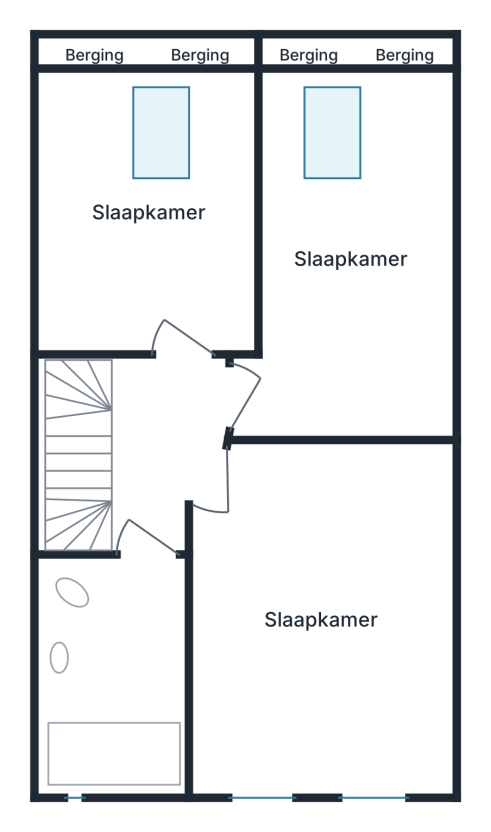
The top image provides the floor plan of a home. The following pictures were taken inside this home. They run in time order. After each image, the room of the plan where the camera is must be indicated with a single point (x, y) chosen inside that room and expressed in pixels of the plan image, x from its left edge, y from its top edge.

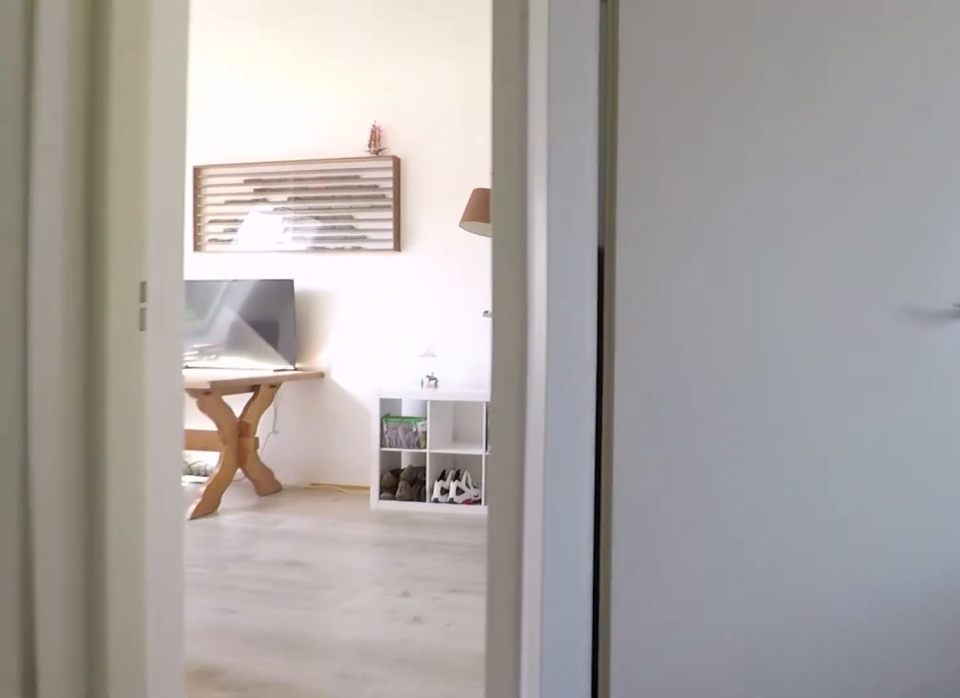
(144, 477)
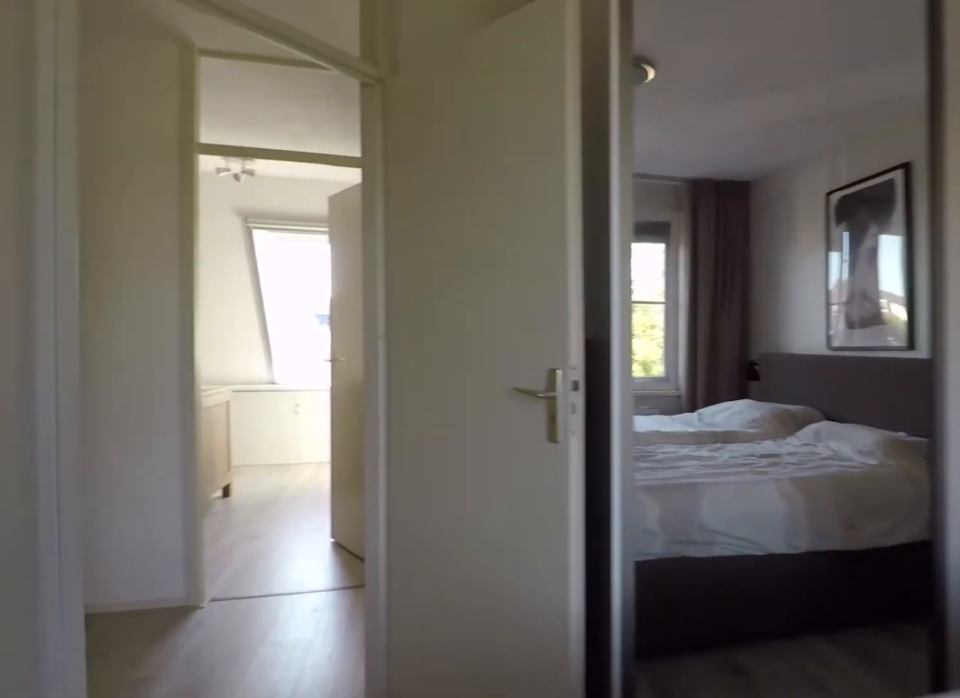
(324, 704)
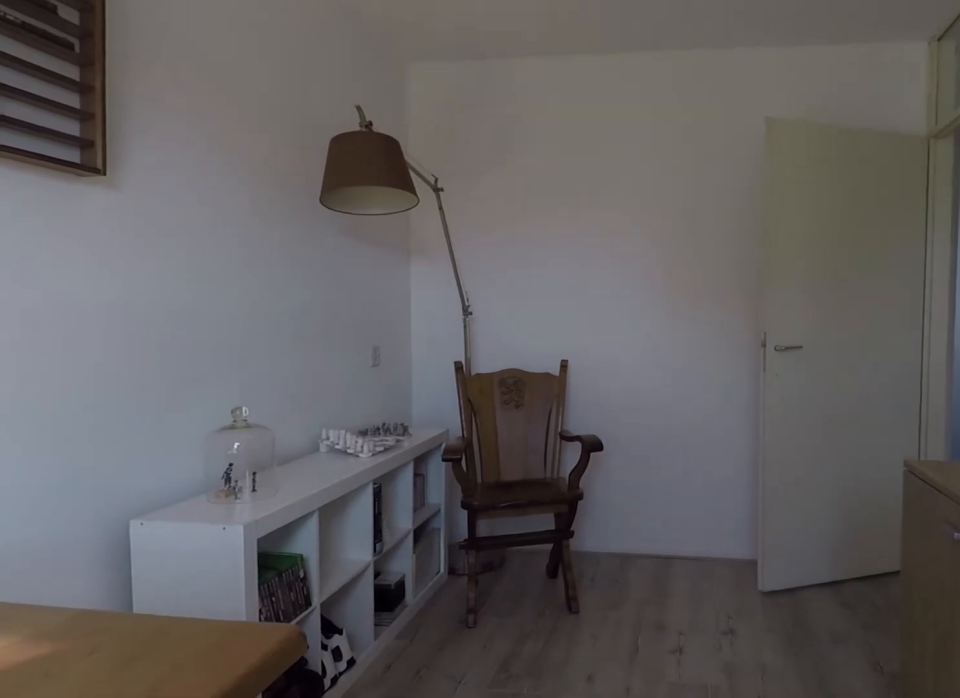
(443, 264)
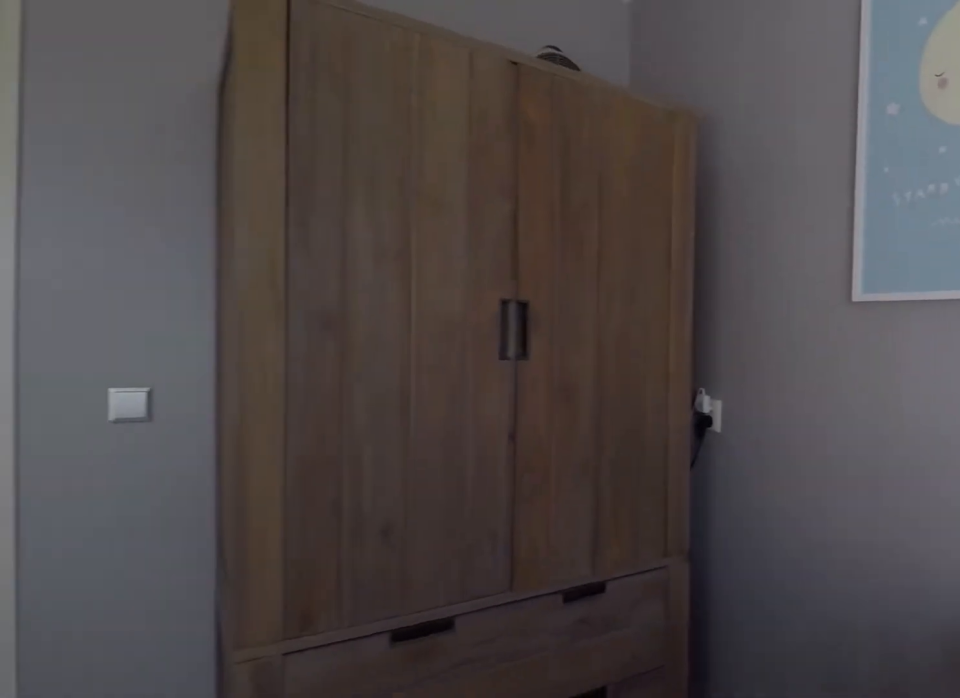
(150, 122)
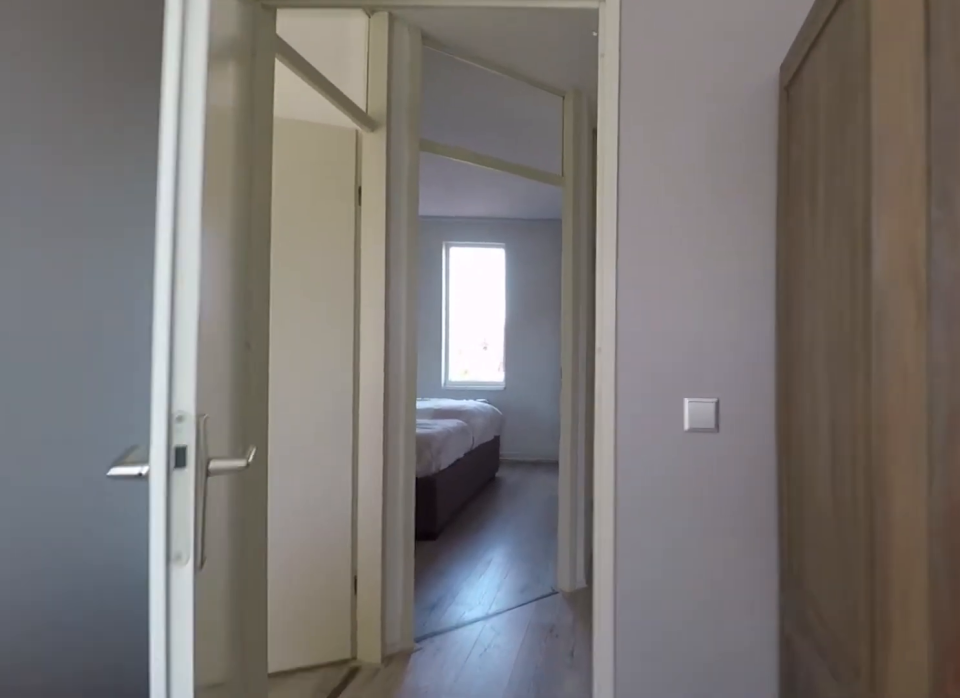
(150, 122)
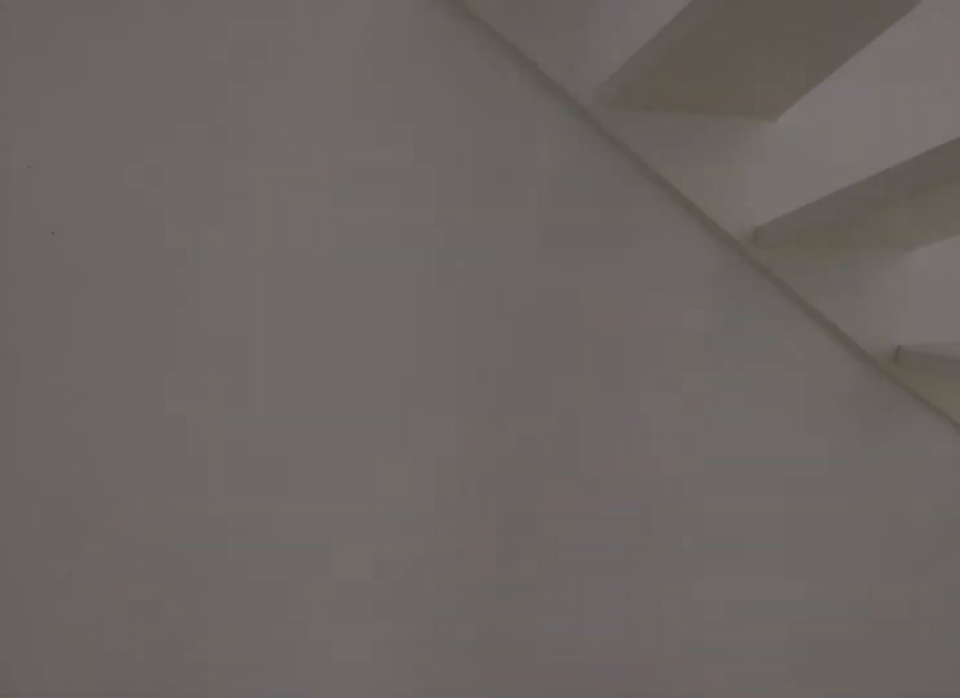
(143, 477)
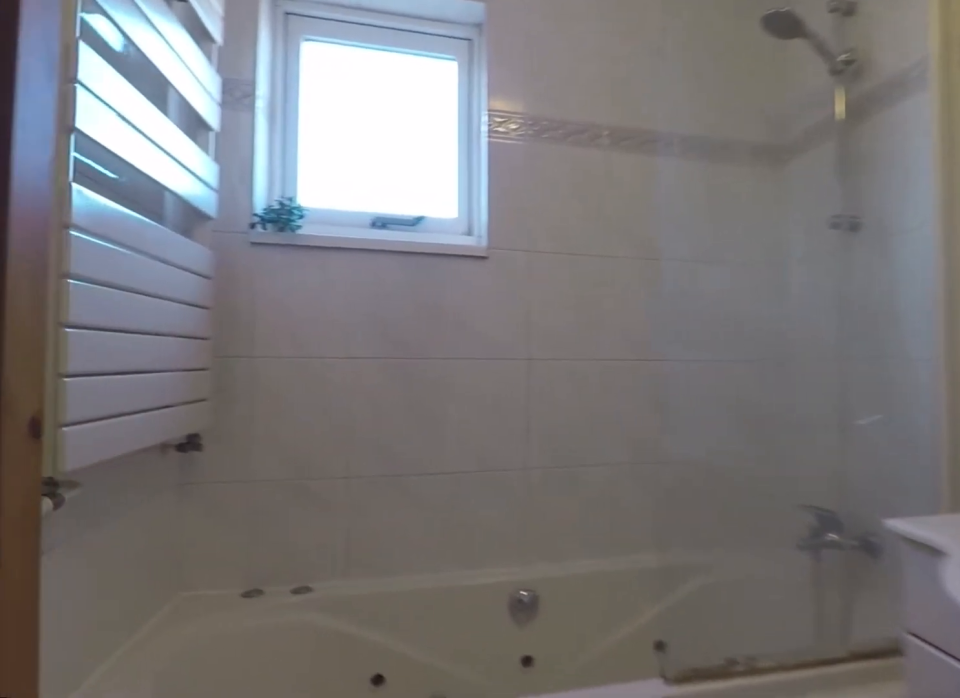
(113, 674)
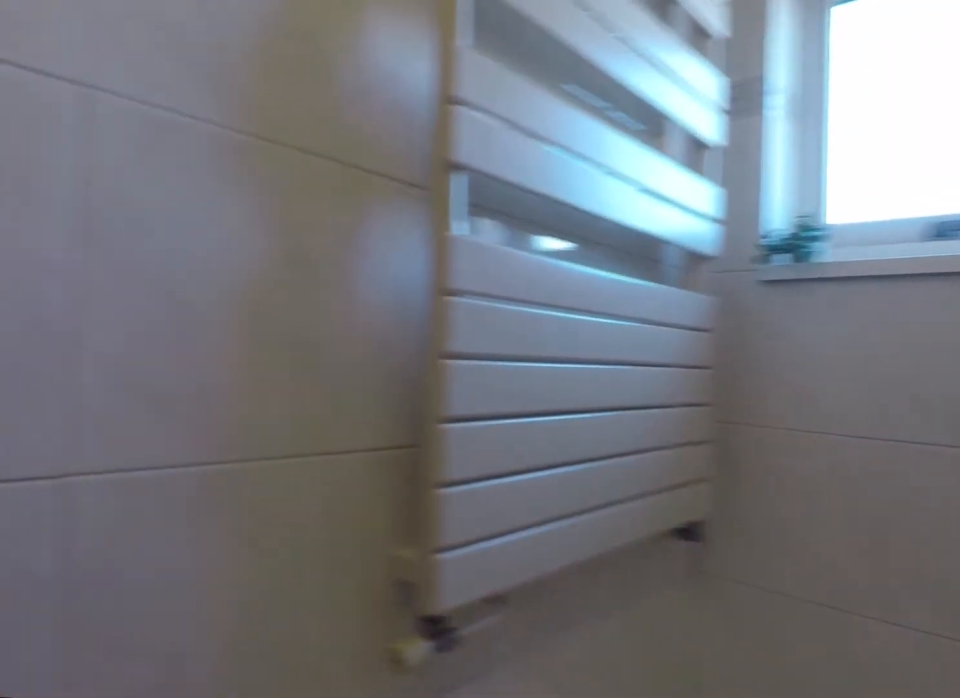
(113, 674)
